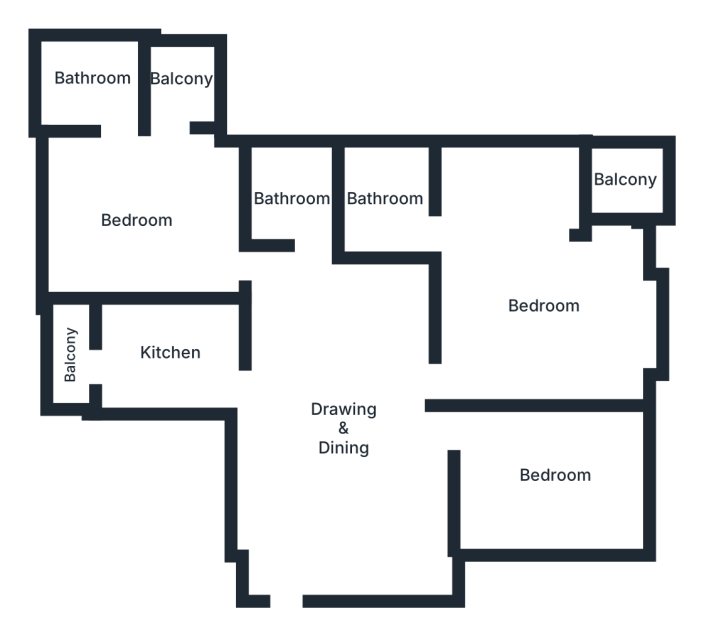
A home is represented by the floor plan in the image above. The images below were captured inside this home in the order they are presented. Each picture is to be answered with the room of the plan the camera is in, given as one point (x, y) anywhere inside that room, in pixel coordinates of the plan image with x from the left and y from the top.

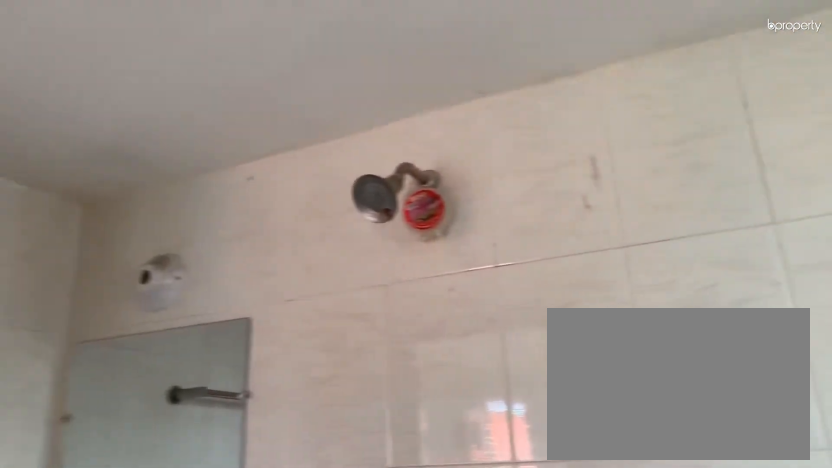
(388, 198)
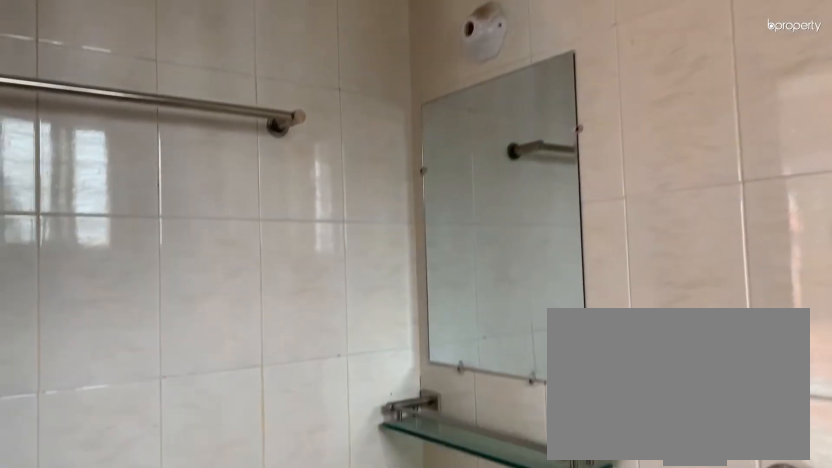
(388, 198)
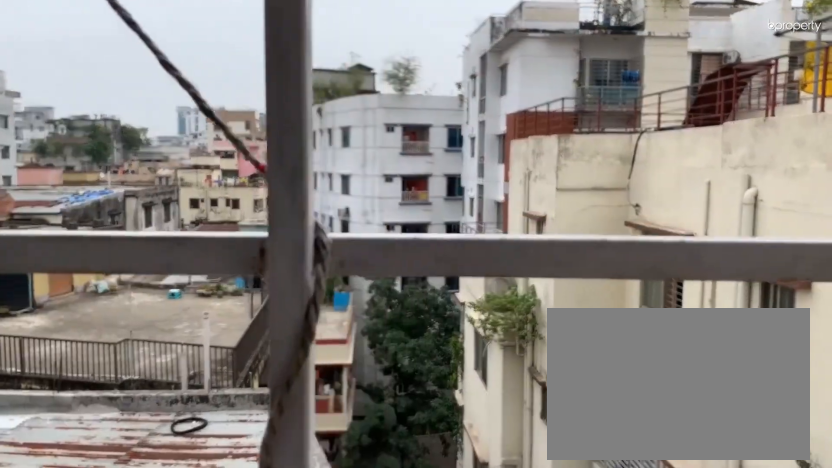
(623, 185)
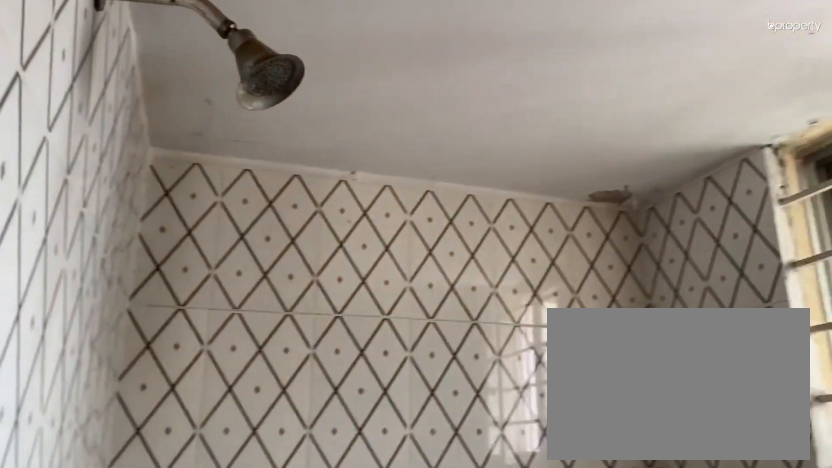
(93, 74)
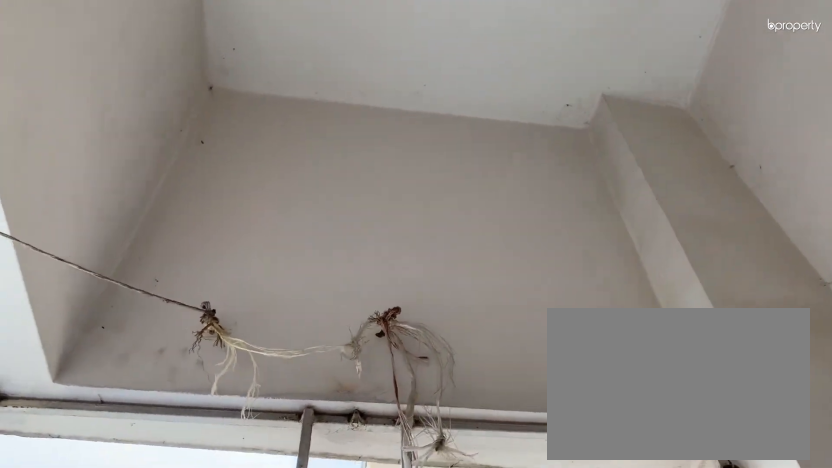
(173, 89)
